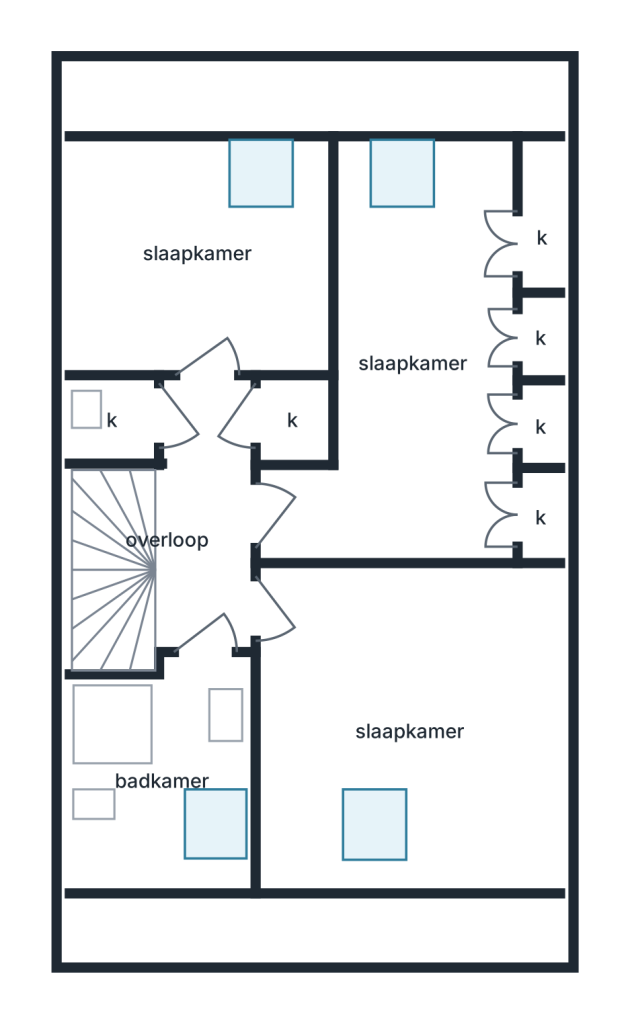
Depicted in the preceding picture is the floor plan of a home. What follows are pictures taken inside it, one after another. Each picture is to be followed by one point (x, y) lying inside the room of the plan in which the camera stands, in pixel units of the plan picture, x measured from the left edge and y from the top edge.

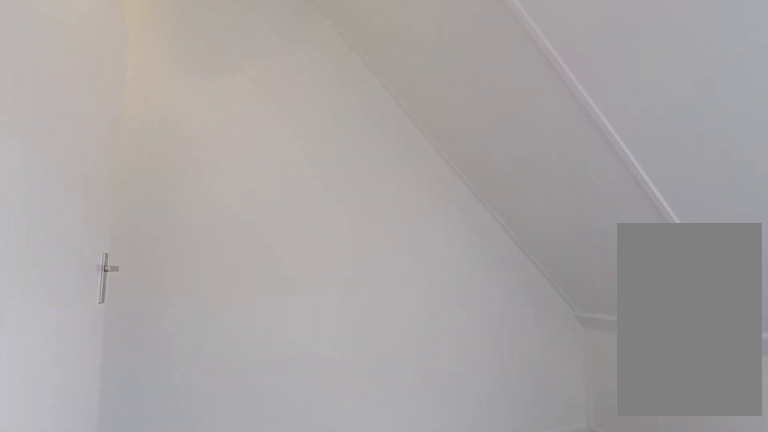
(198, 284)
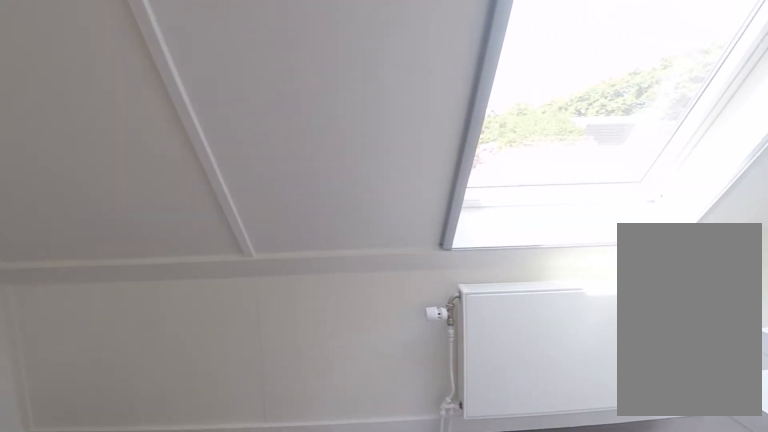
(198, 284)
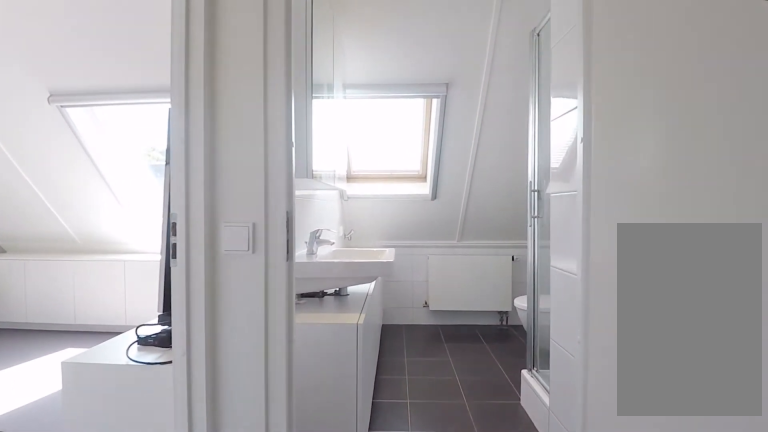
(203, 516)
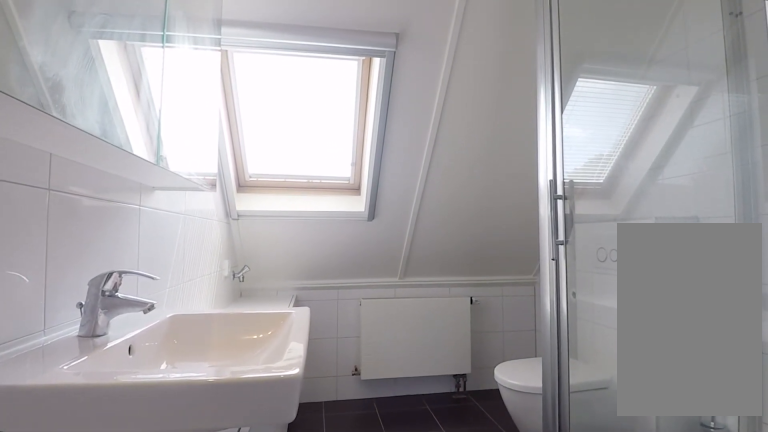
(168, 752)
